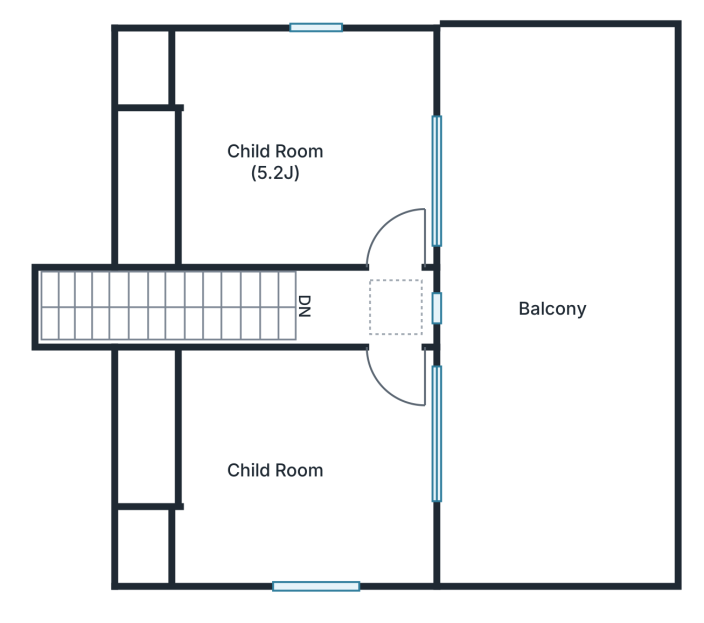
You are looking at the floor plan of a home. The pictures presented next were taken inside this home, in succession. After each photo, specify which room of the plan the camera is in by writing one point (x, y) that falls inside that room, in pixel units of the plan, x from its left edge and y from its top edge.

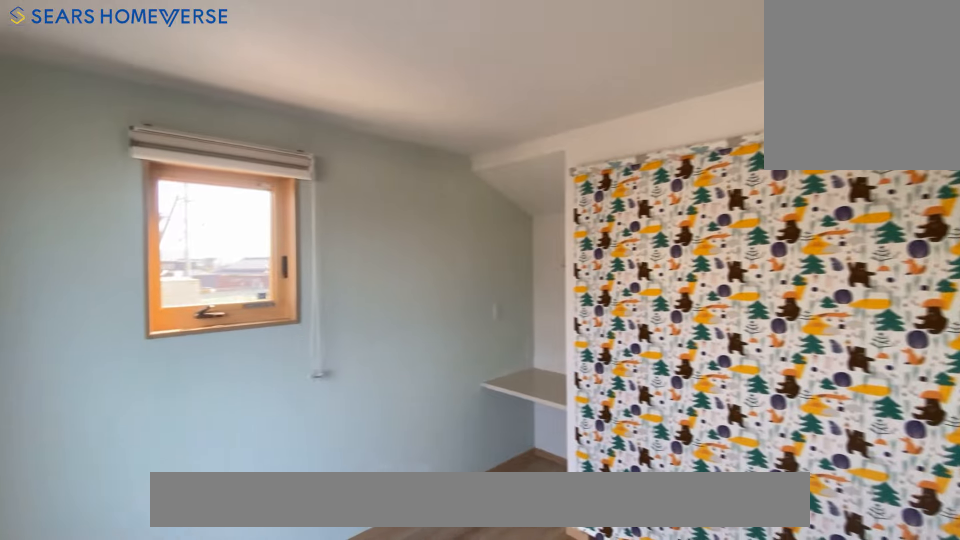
(307, 449)
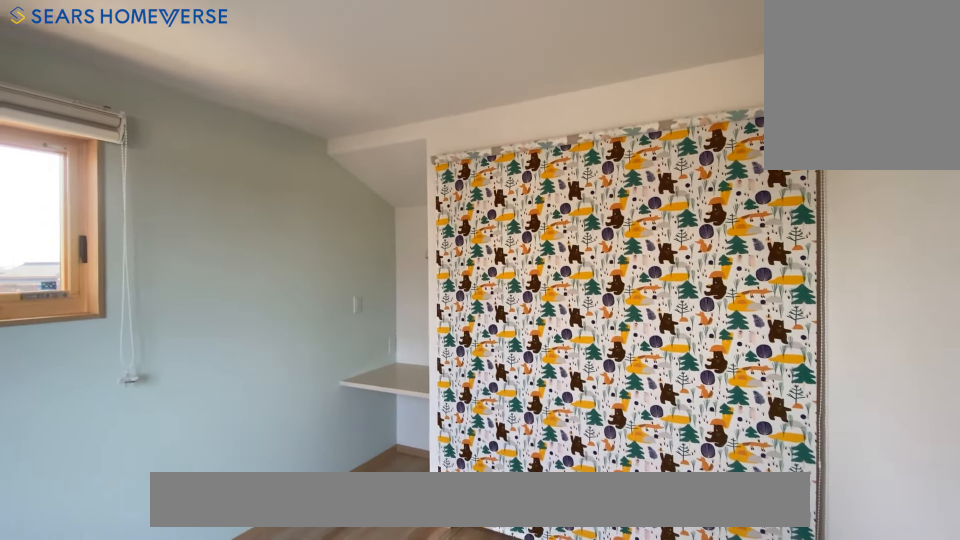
(300, 449)
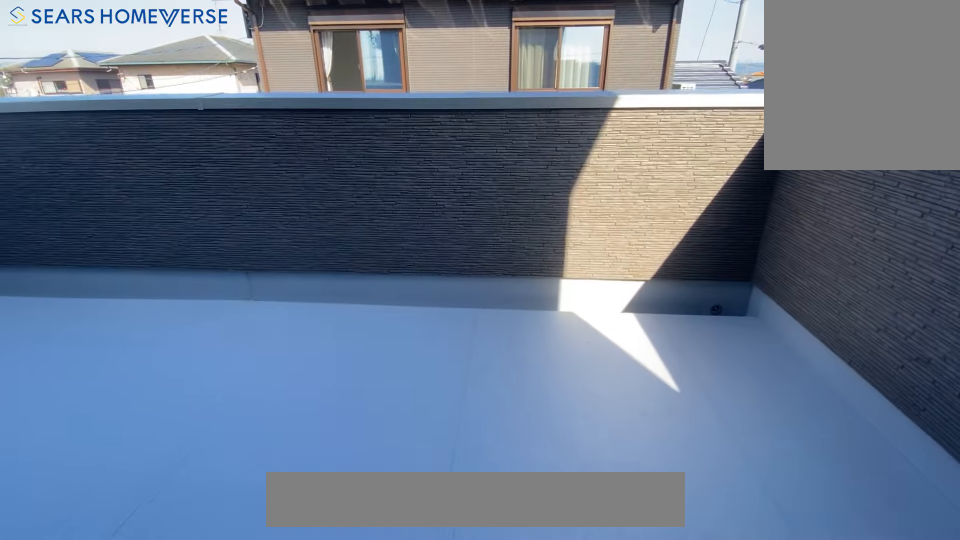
(554, 311)
